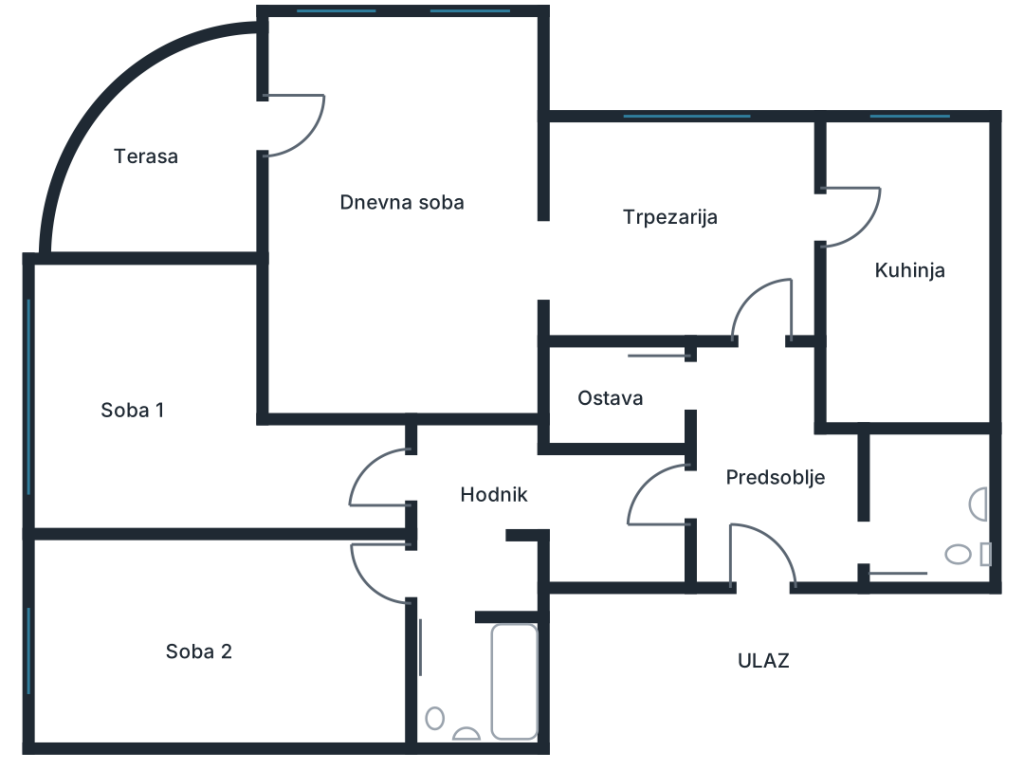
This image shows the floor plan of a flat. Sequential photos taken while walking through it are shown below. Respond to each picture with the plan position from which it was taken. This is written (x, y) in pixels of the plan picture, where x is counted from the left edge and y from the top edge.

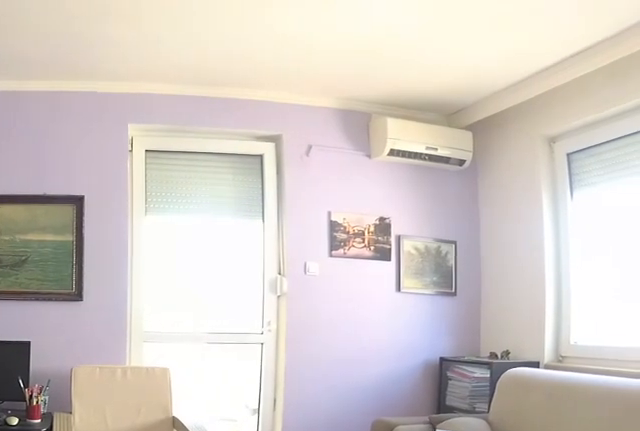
(537, 291)
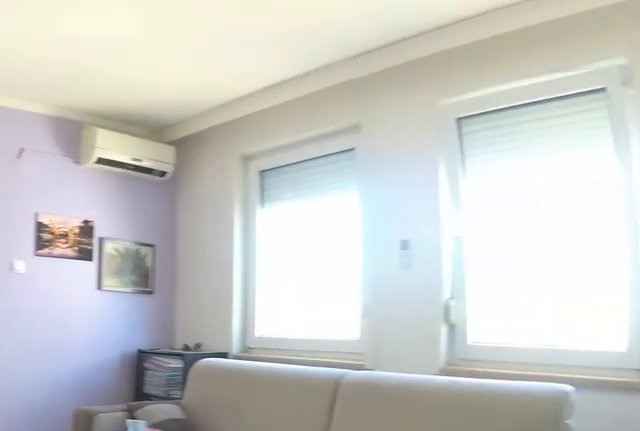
(537, 284)
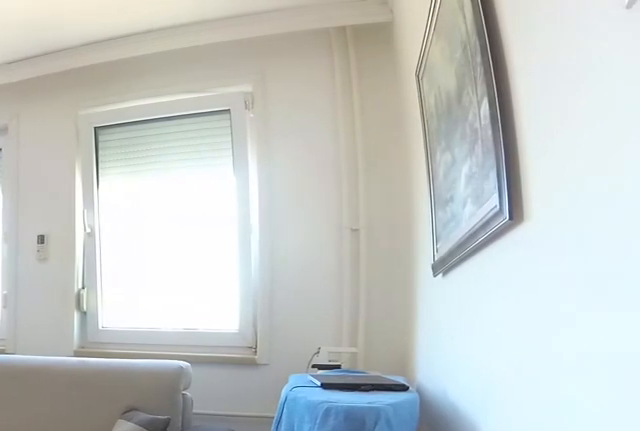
(534, 275)
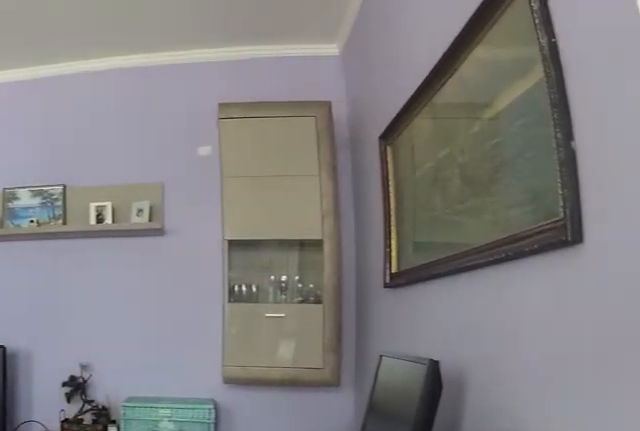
(324, 113)
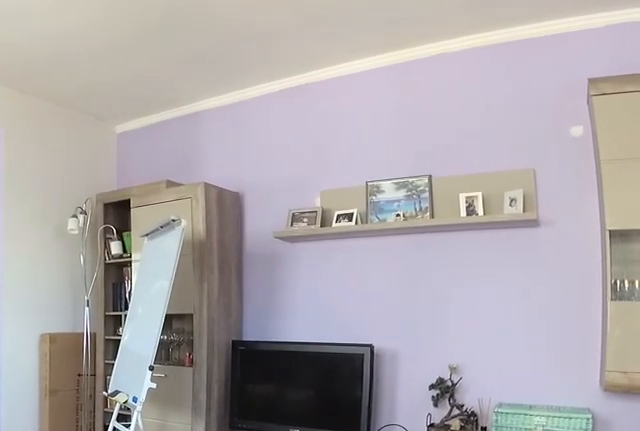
(302, 125)
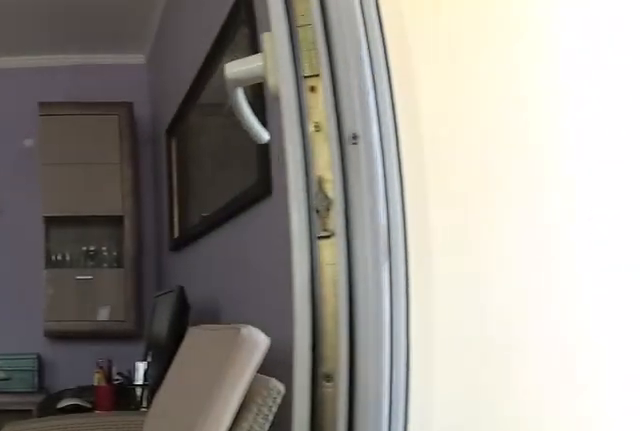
(289, 101)
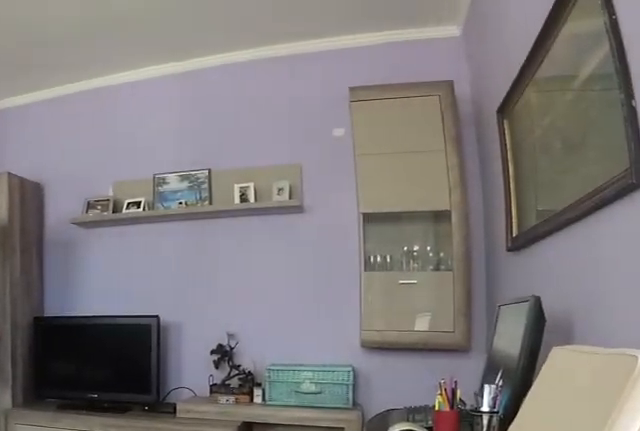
(284, 107)
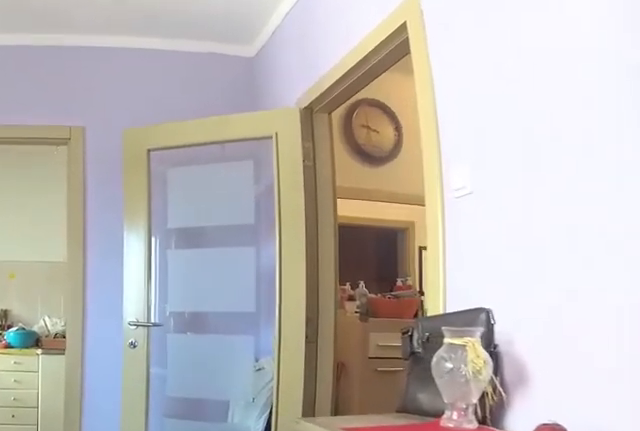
(613, 262)
